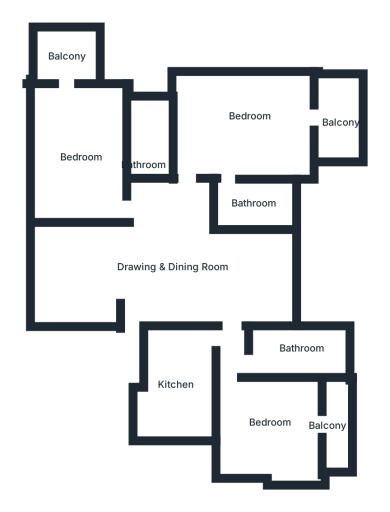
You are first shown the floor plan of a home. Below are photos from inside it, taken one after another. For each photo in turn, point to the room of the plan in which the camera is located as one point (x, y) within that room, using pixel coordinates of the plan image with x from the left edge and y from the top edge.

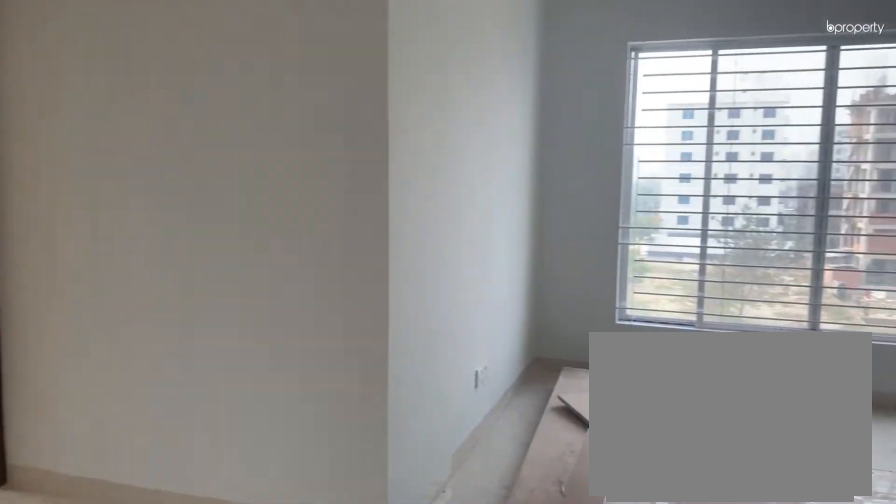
(149, 274)
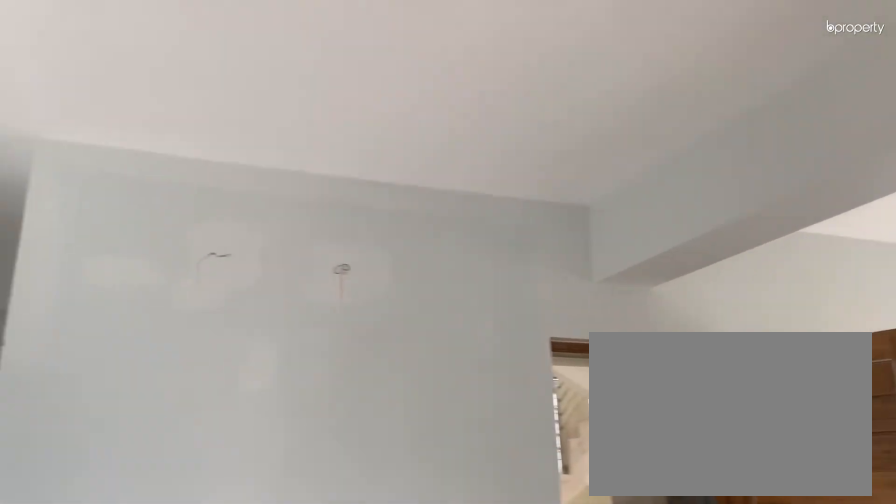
(149, 274)
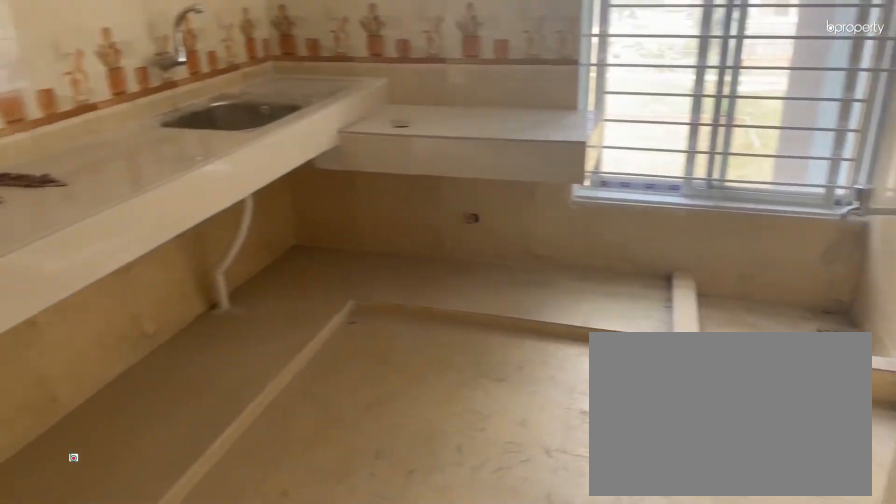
(175, 381)
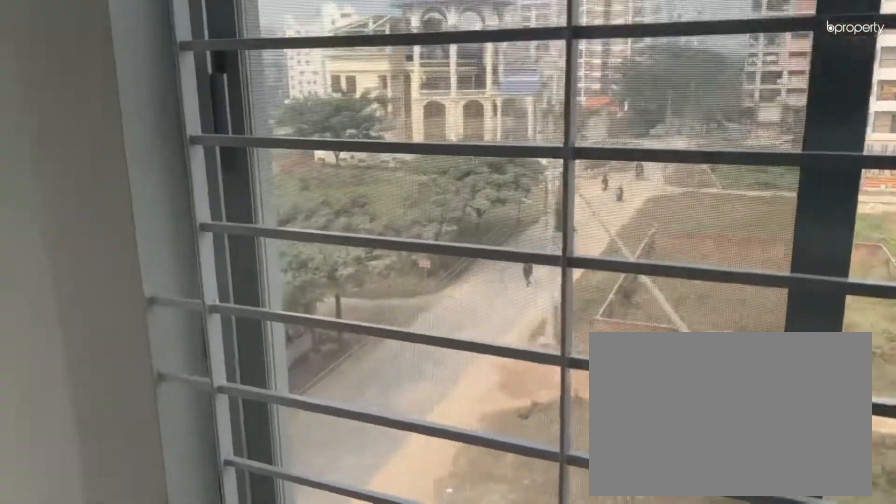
(281, 428)
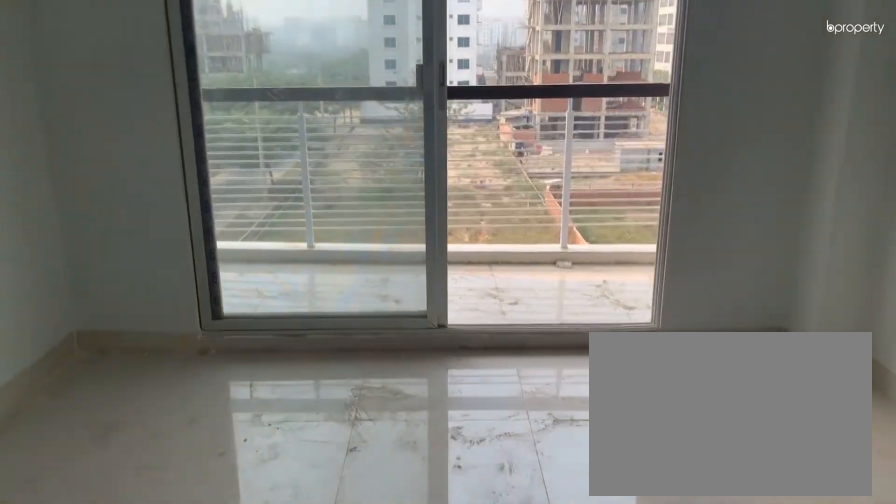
(281, 428)
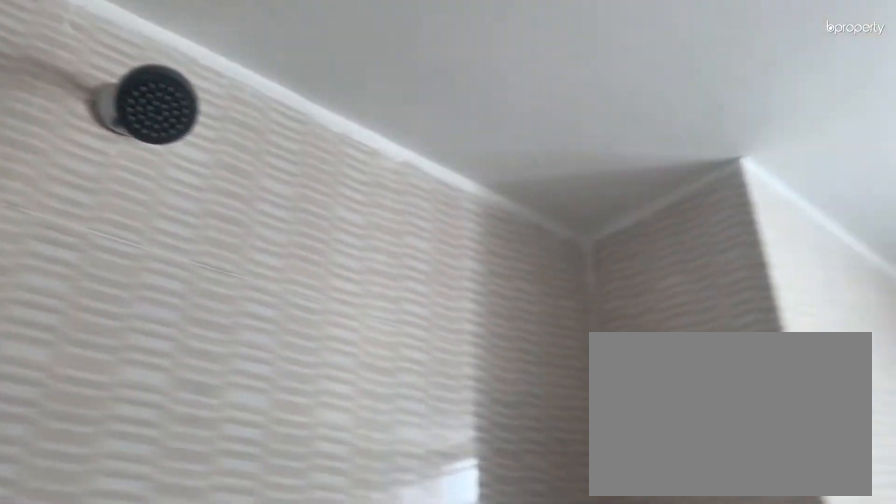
(288, 349)
